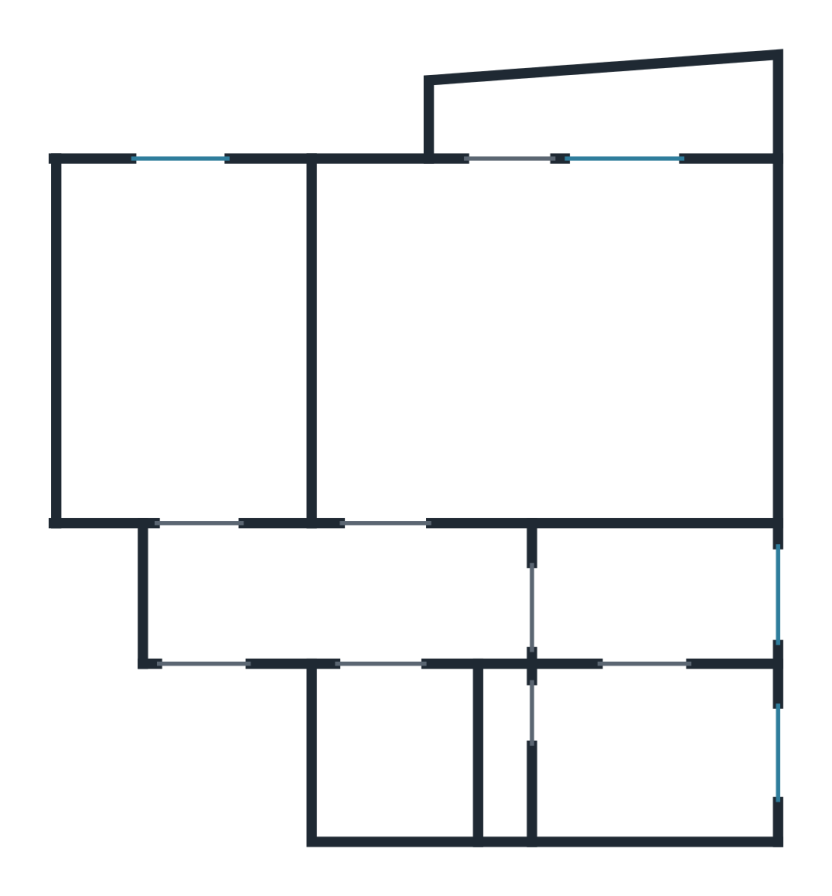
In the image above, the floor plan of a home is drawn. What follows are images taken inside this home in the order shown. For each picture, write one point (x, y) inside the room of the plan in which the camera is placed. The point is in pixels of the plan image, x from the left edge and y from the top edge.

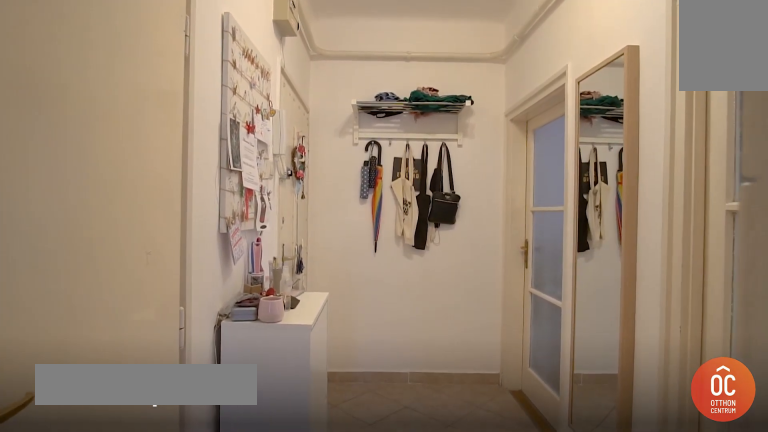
(414, 595)
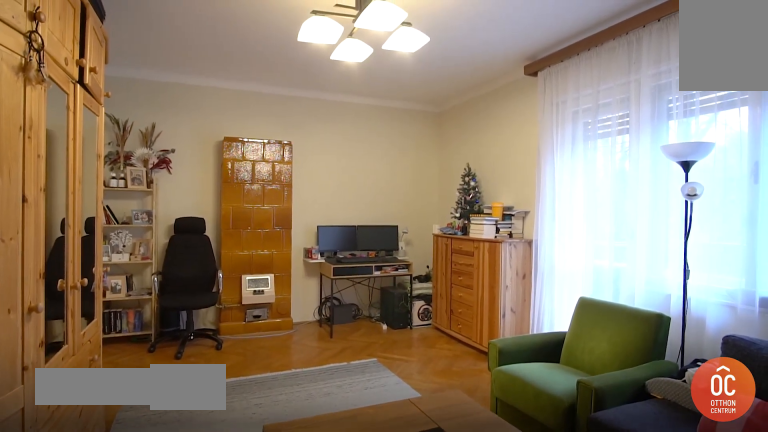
(531, 351)
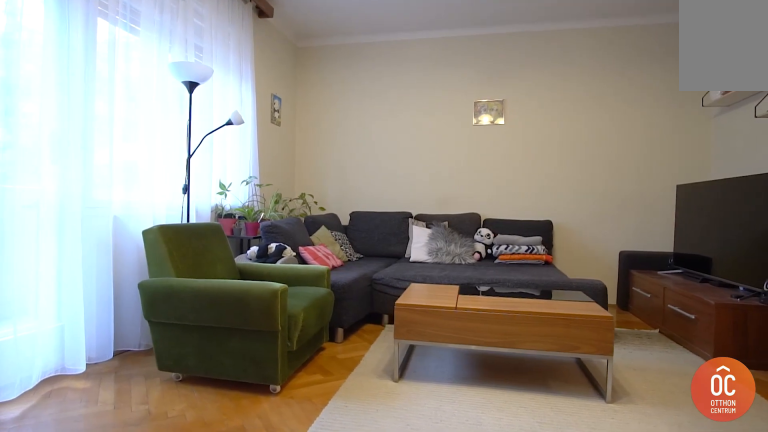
(533, 351)
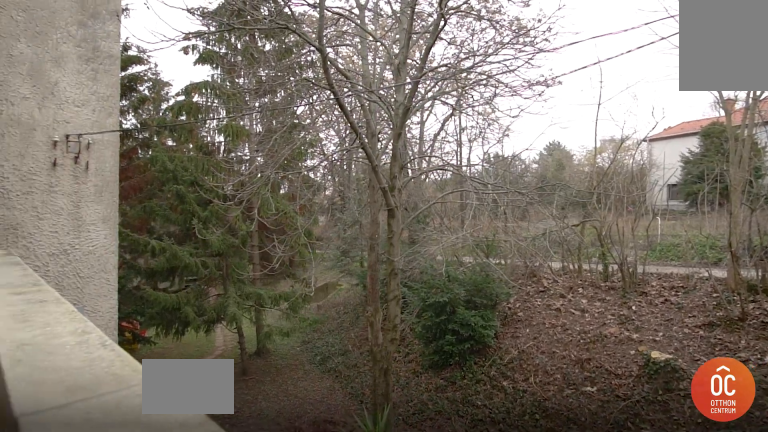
(620, 114)
